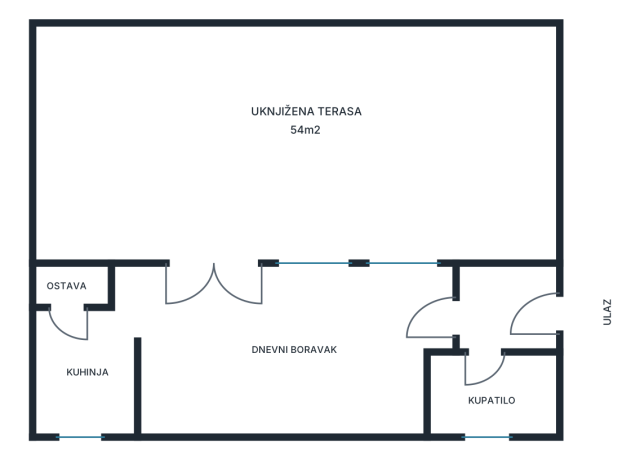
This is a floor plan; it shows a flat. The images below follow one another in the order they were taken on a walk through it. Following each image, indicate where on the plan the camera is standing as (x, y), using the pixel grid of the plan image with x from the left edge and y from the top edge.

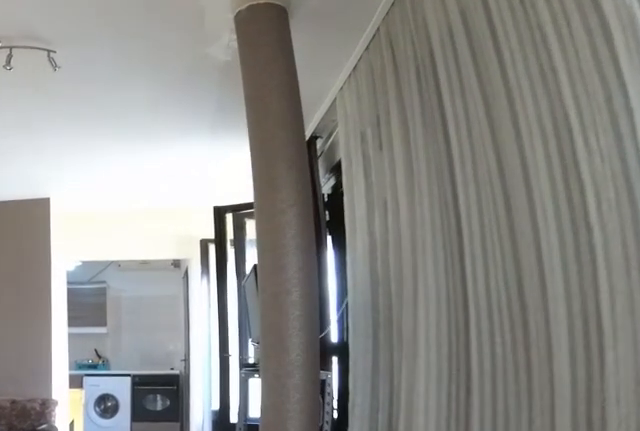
(475, 314)
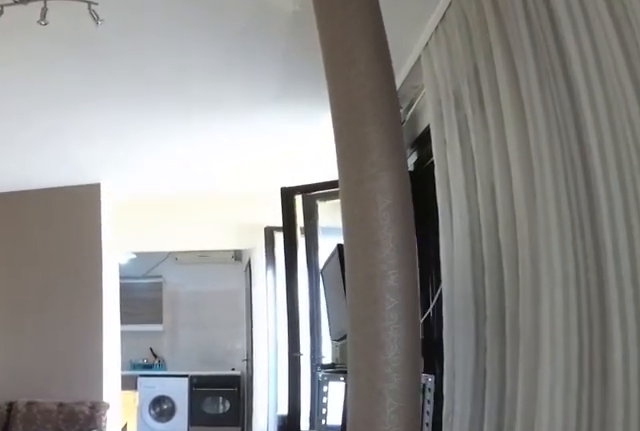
(448, 315)
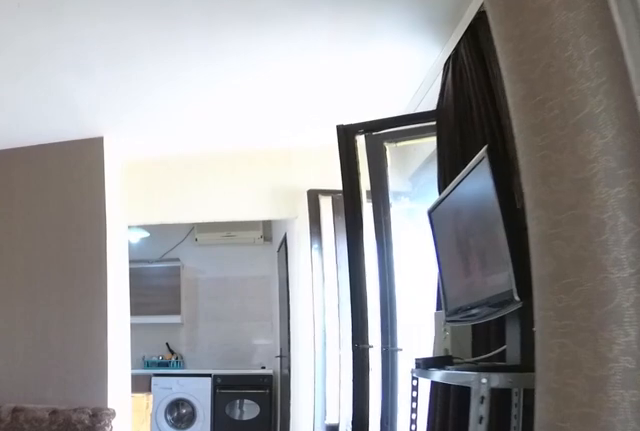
(395, 315)
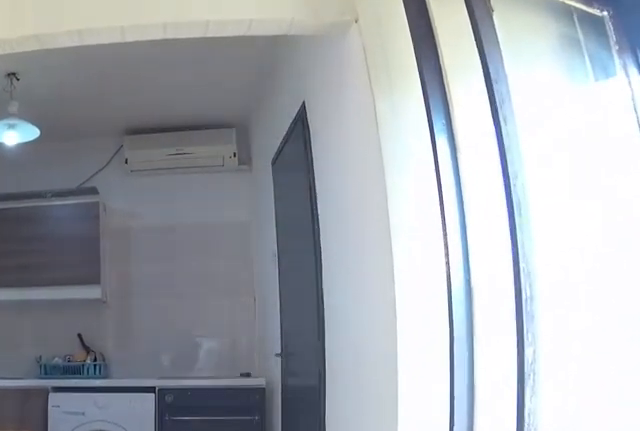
(262, 315)
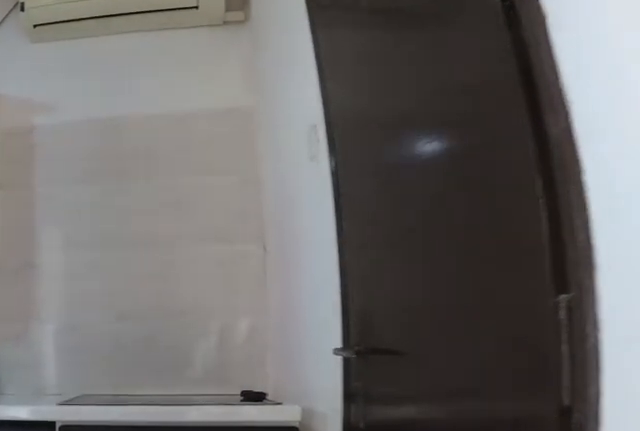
(145, 313)
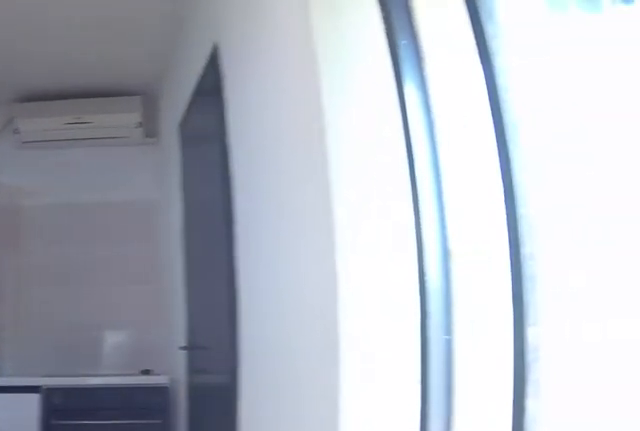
(206, 315)
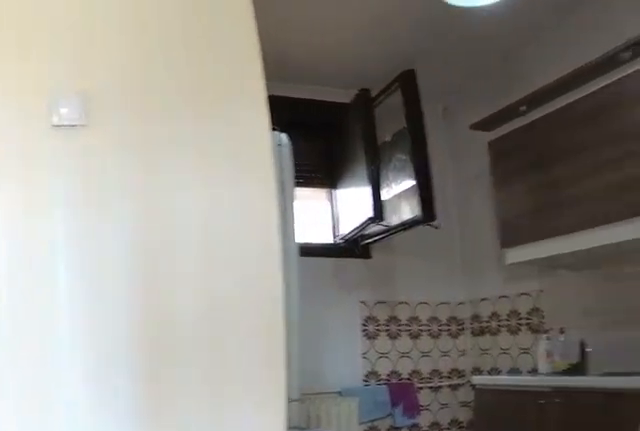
(194, 273)
